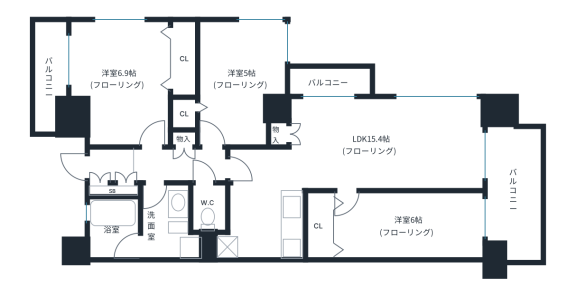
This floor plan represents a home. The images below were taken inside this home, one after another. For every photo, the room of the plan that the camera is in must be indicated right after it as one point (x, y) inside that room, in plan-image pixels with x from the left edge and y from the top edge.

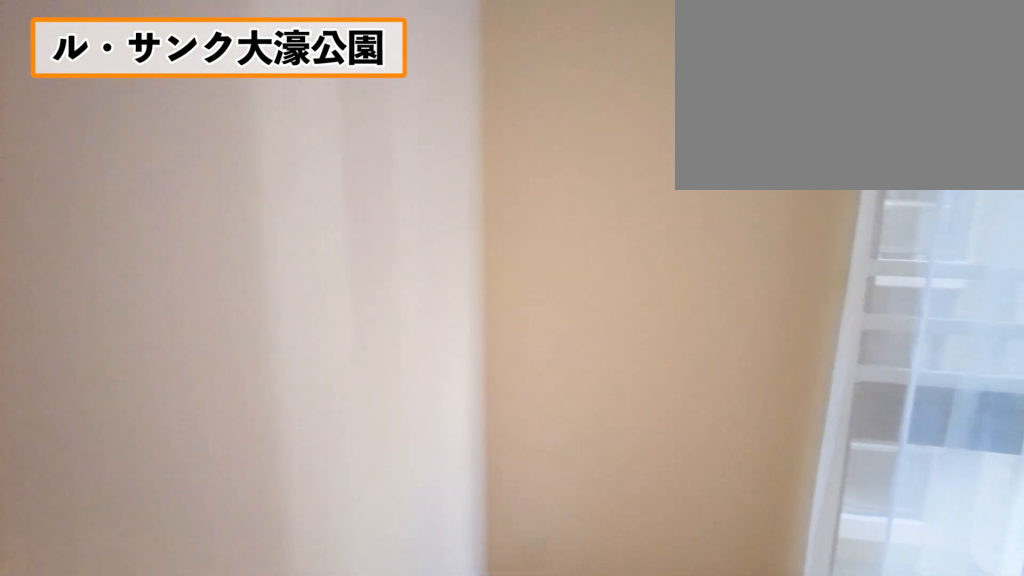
(240, 80)
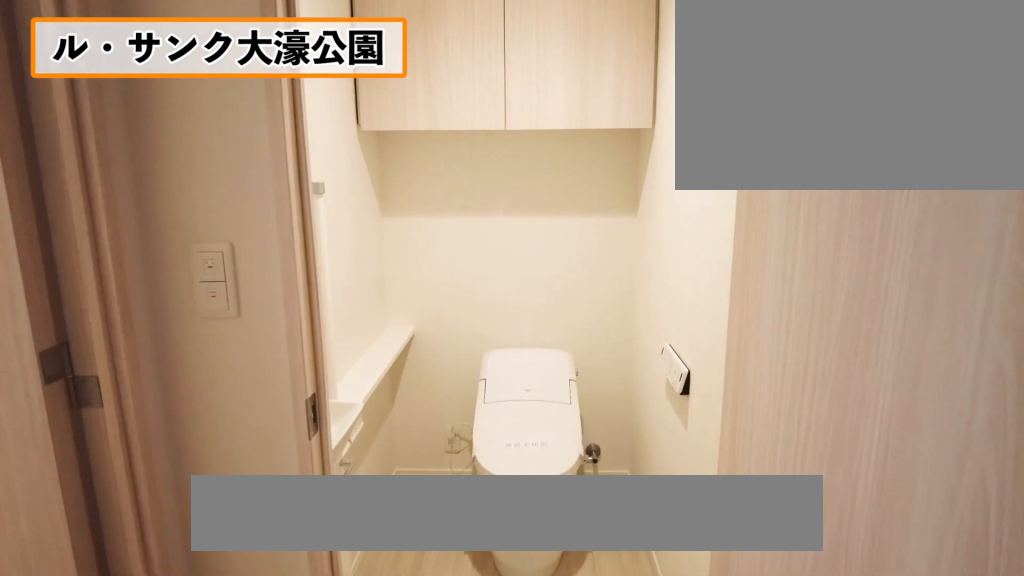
(210, 212)
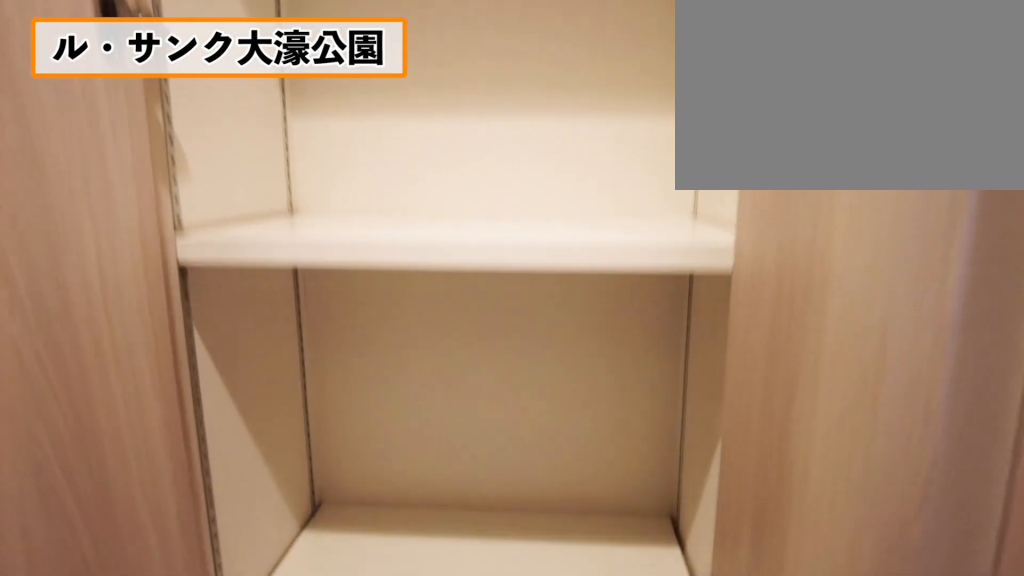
(183, 161)
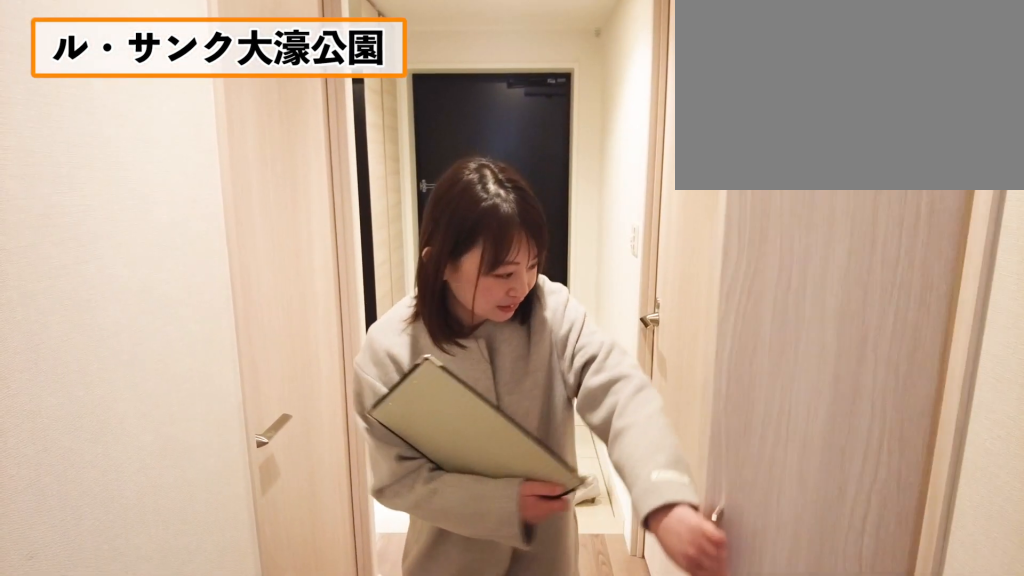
(183, 161)
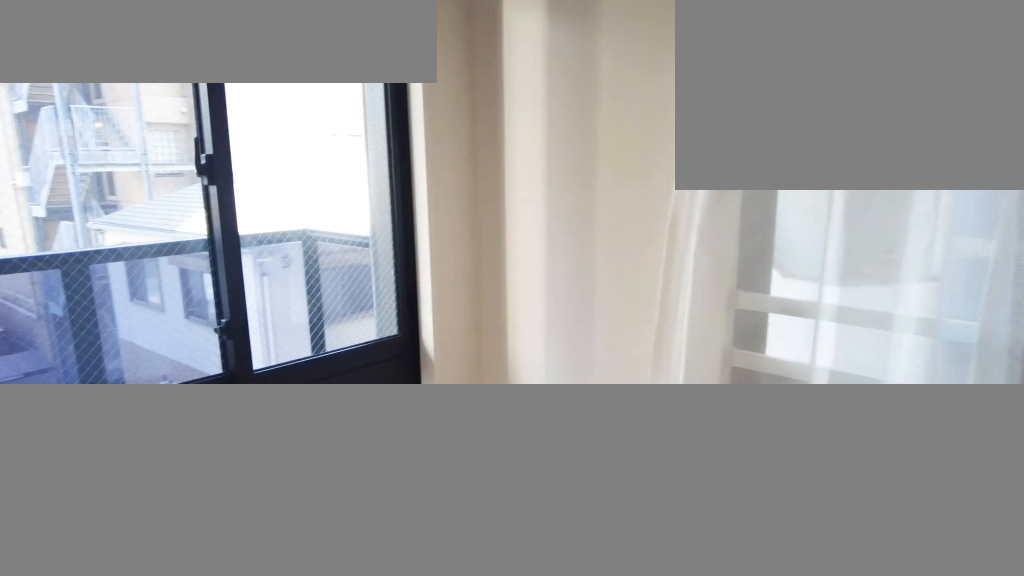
(119, 77)
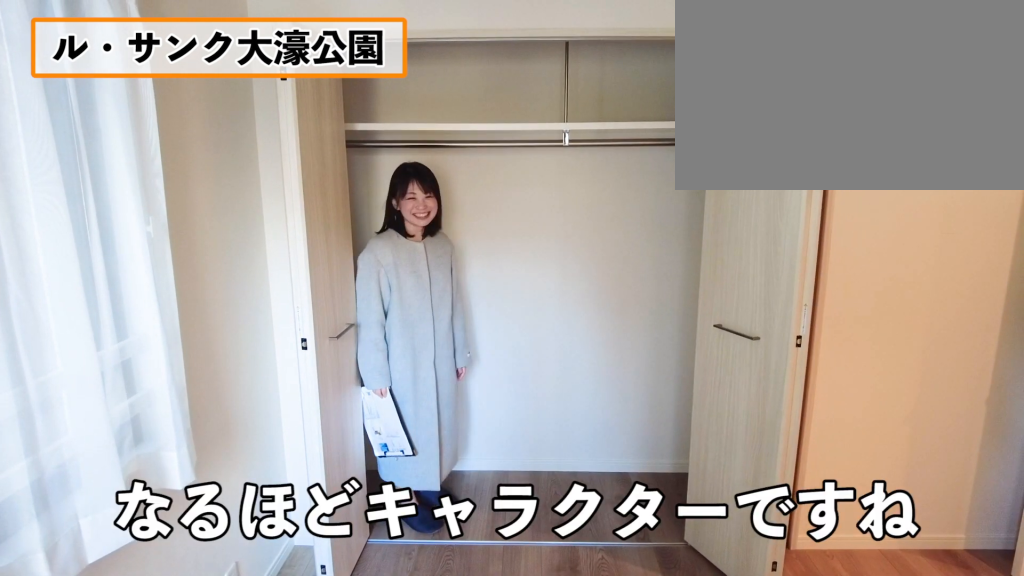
(119, 77)
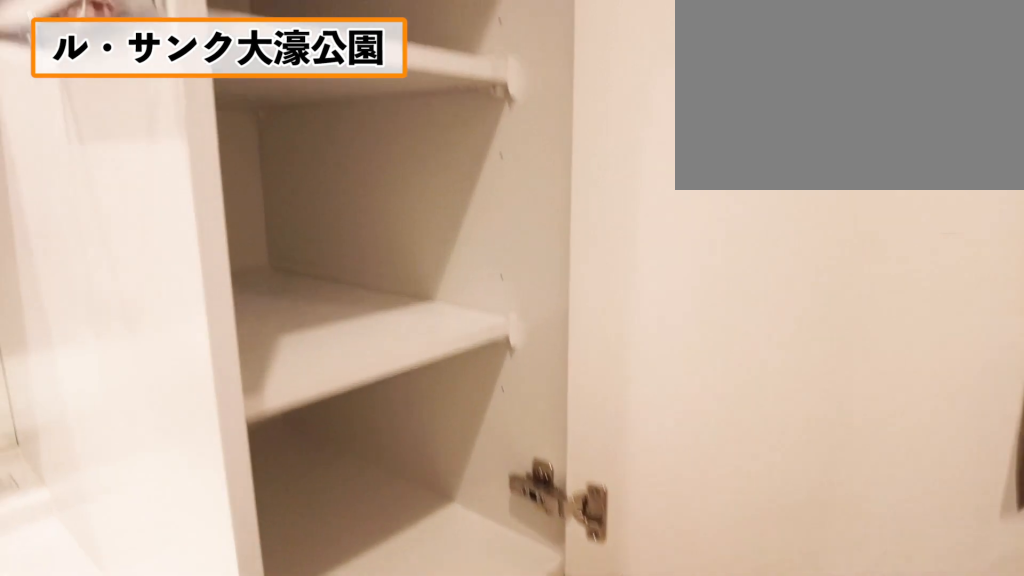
(160, 212)
